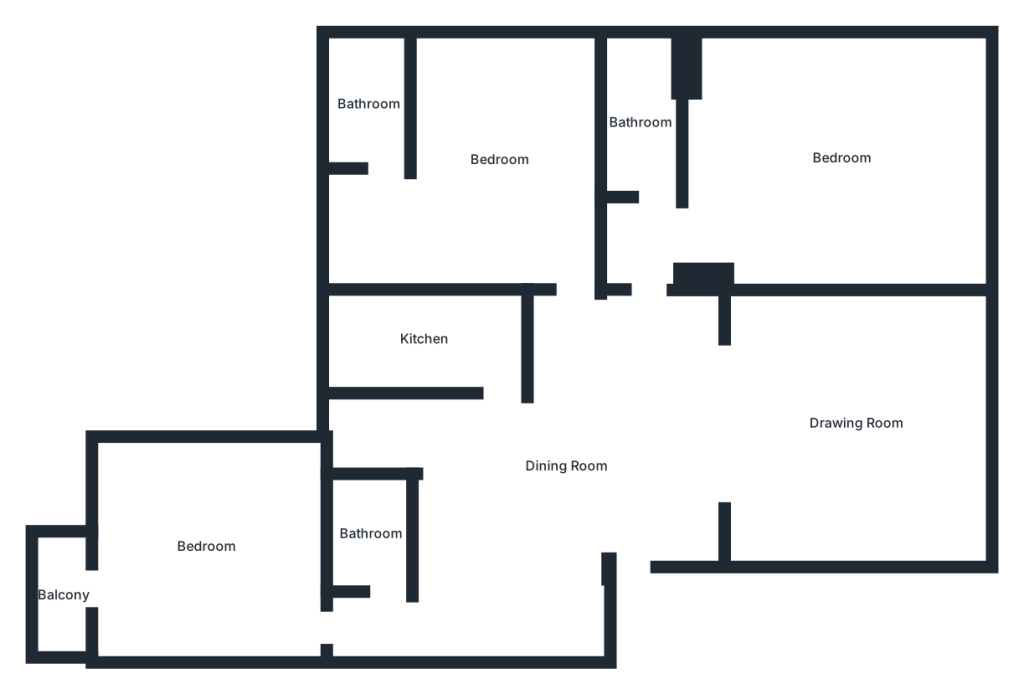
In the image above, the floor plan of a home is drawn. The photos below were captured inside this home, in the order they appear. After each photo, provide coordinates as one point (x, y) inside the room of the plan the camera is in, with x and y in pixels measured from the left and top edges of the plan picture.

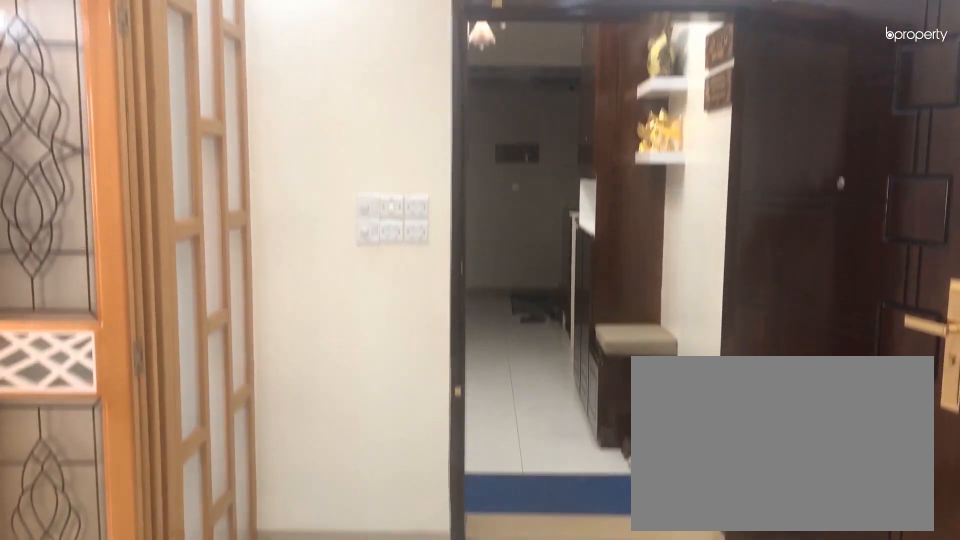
(565, 466)
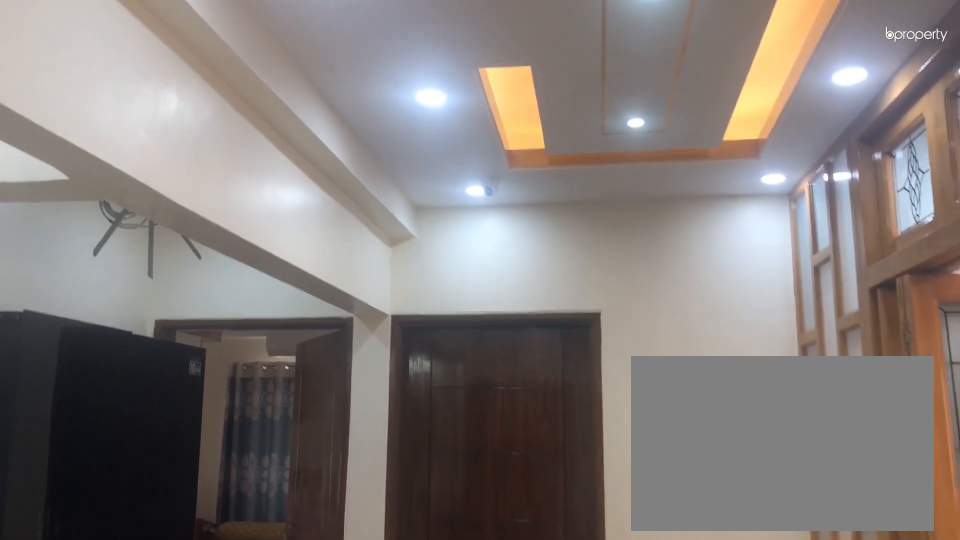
(565, 466)
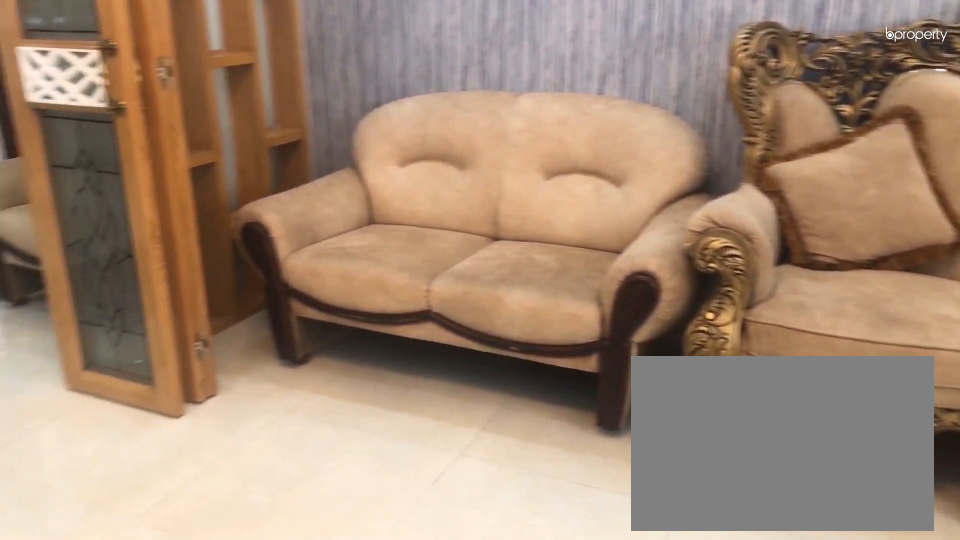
(856, 421)
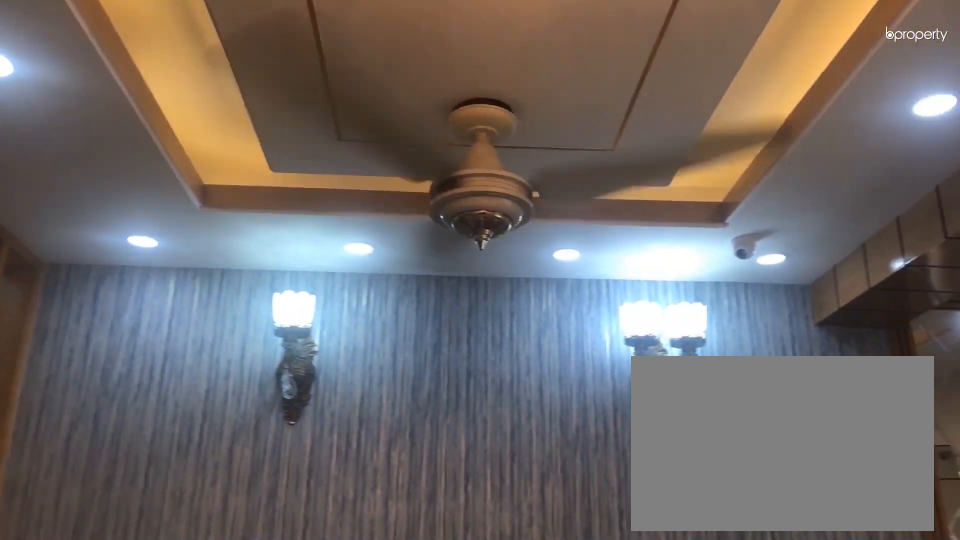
(856, 421)
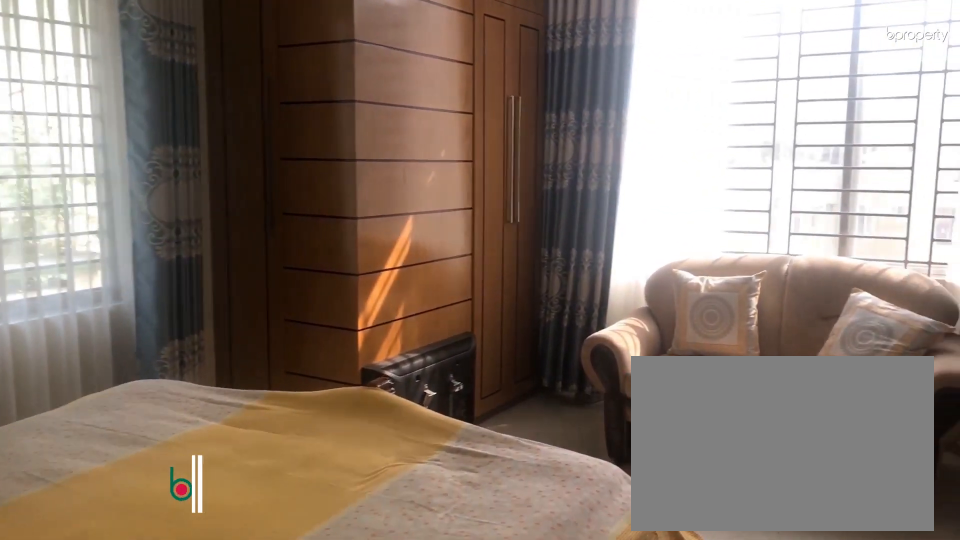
(767, 230)
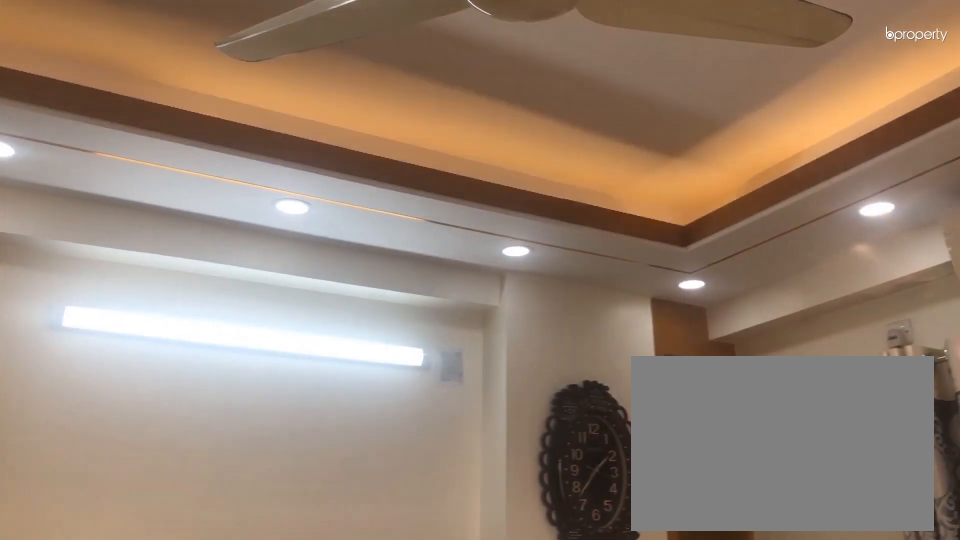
(846, 155)
